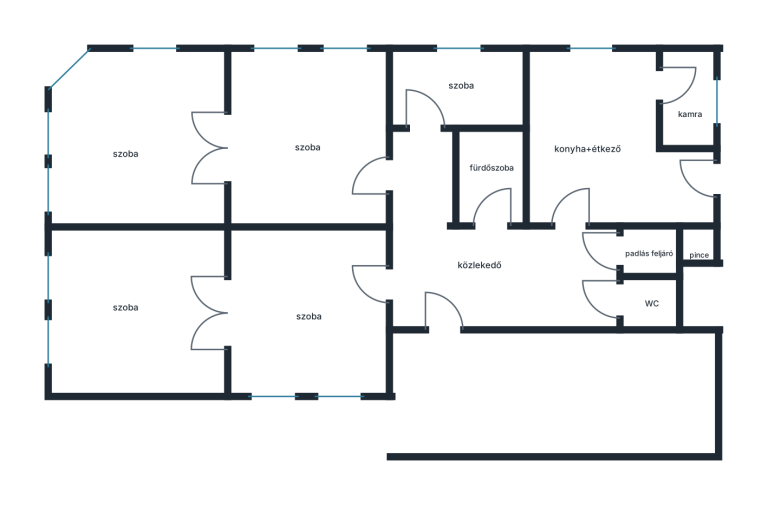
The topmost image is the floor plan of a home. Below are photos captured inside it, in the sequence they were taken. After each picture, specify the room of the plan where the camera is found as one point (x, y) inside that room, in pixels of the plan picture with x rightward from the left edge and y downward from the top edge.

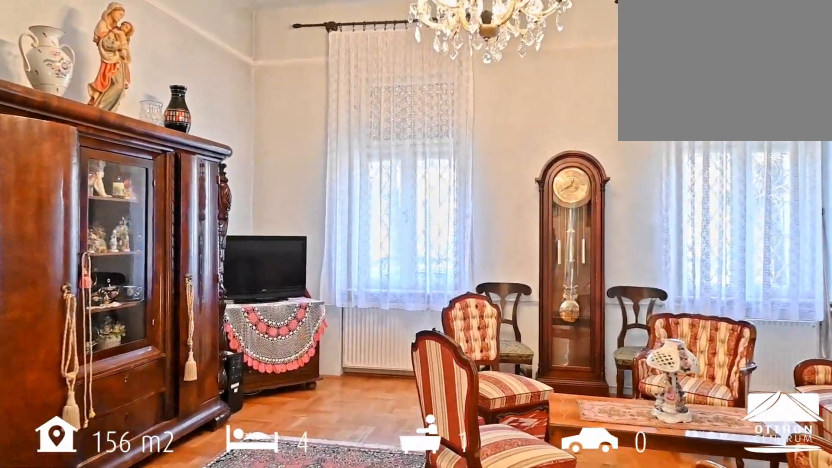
(128, 313)
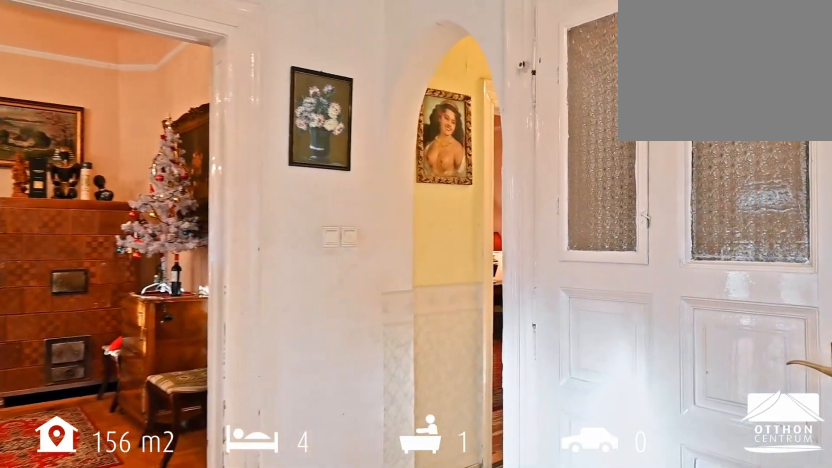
(501, 282)
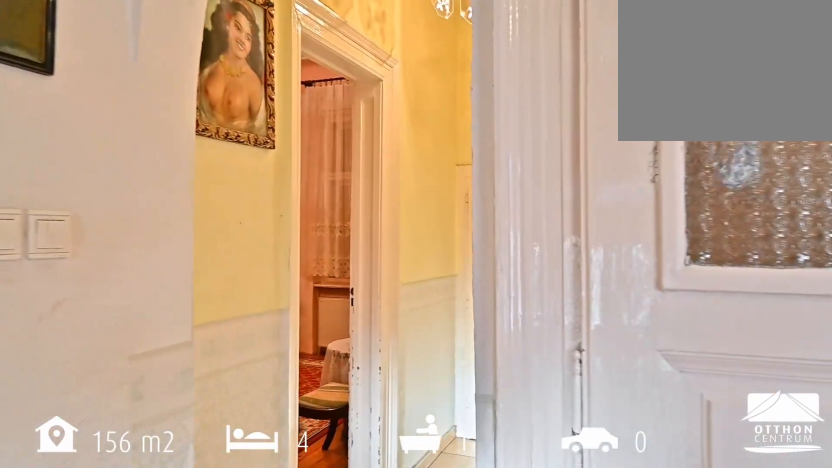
(501, 282)
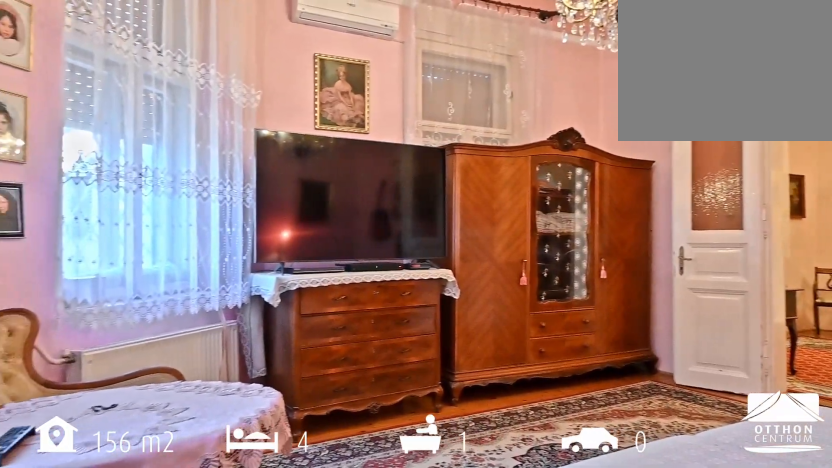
(137, 146)
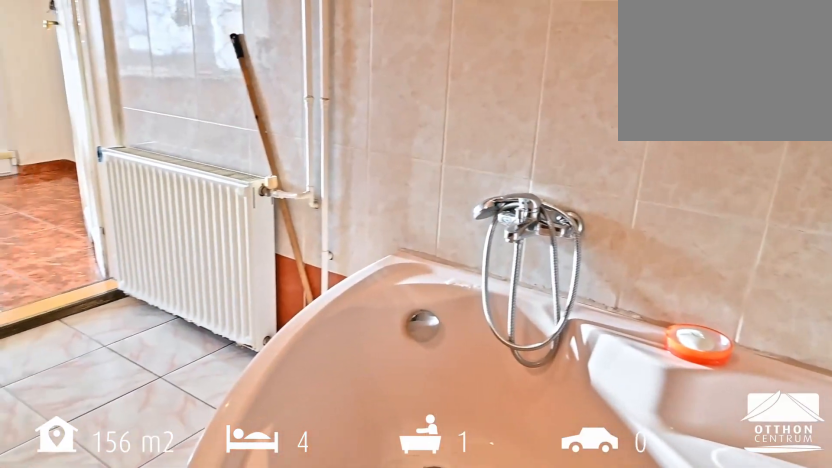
(492, 176)
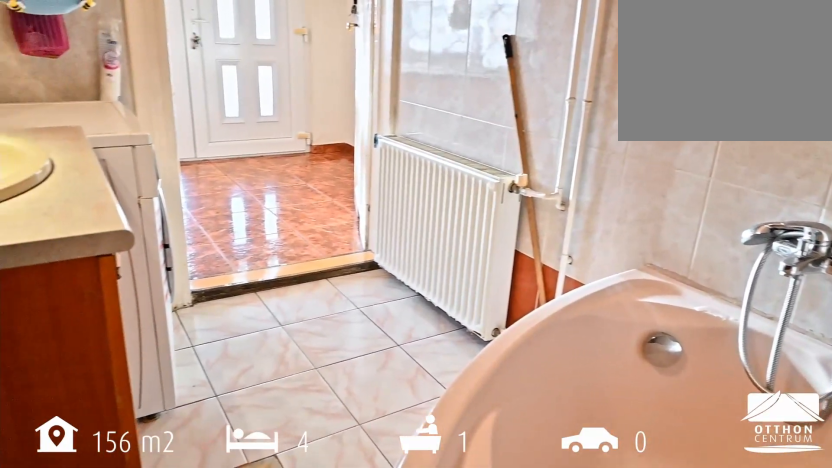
(492, 176)
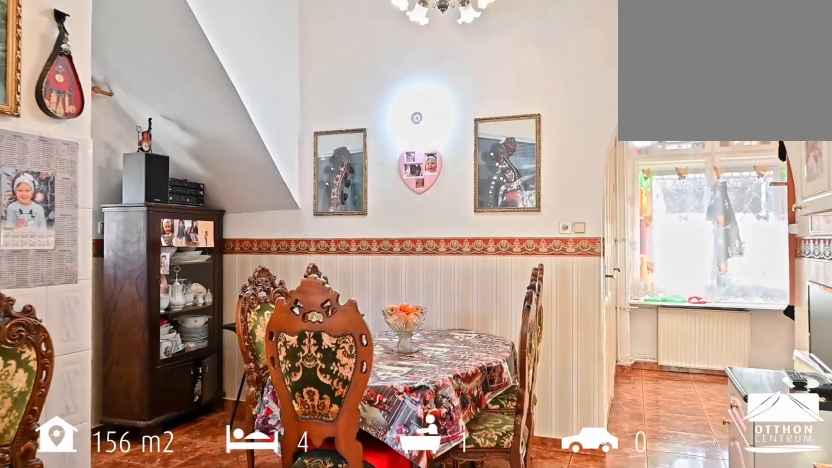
(589, 150)
